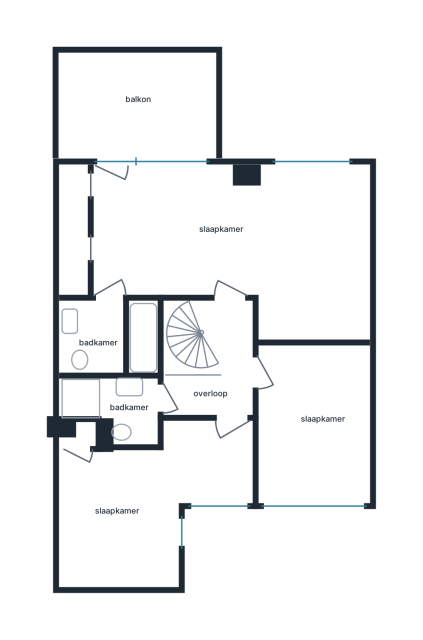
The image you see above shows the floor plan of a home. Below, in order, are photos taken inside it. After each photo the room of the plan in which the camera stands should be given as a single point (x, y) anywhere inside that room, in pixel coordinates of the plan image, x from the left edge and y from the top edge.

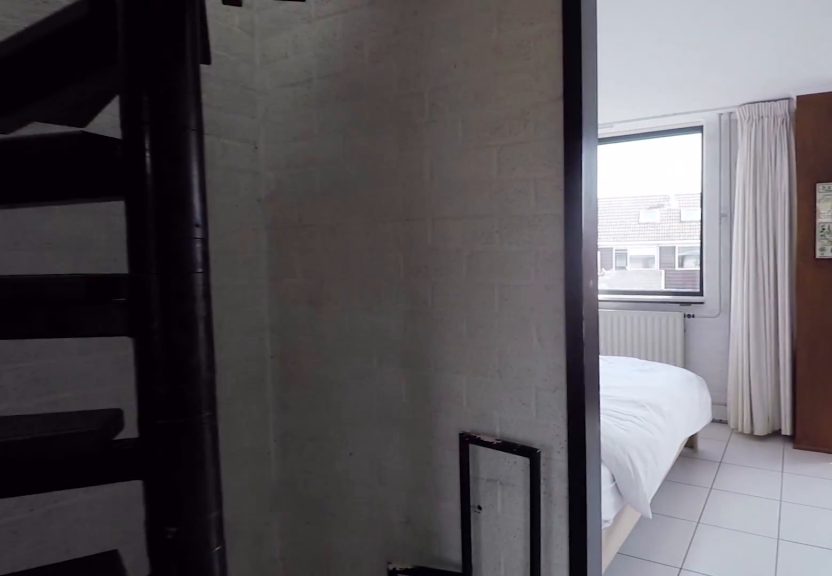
(216, 365)
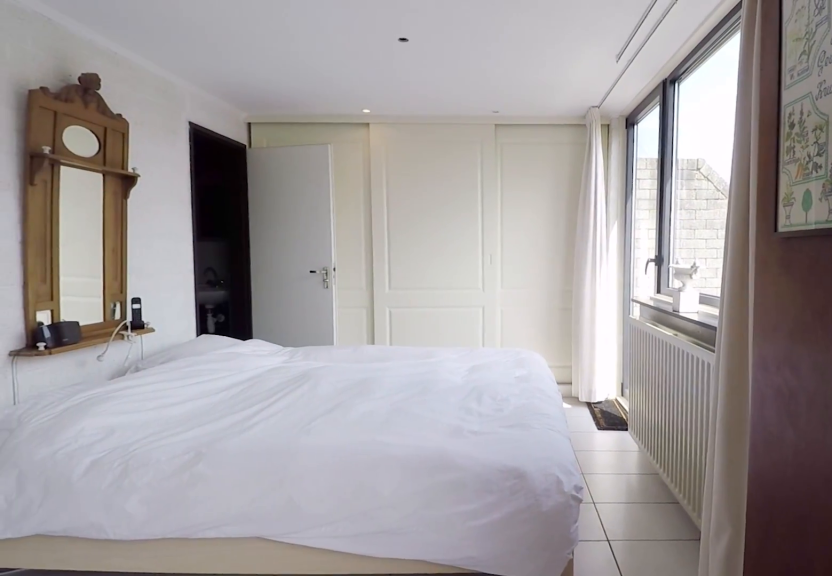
(240, 247)
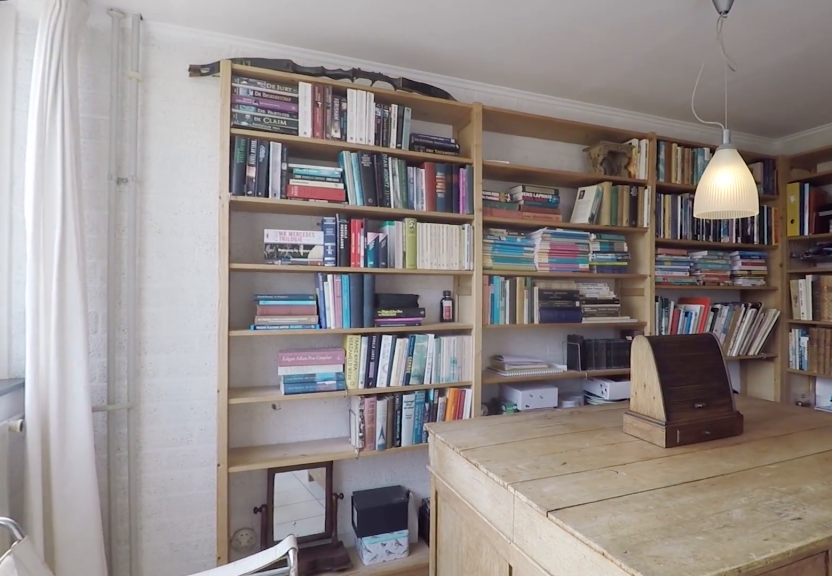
(240, 247)
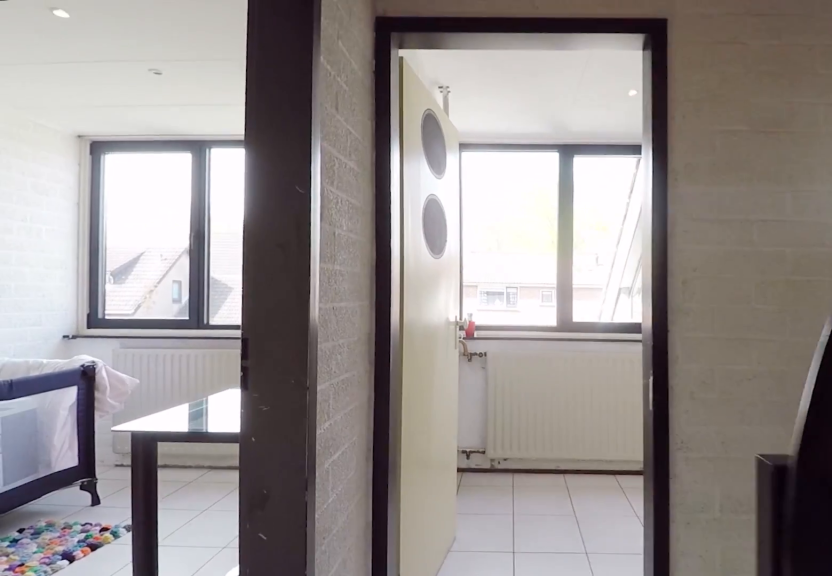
(216, 365)
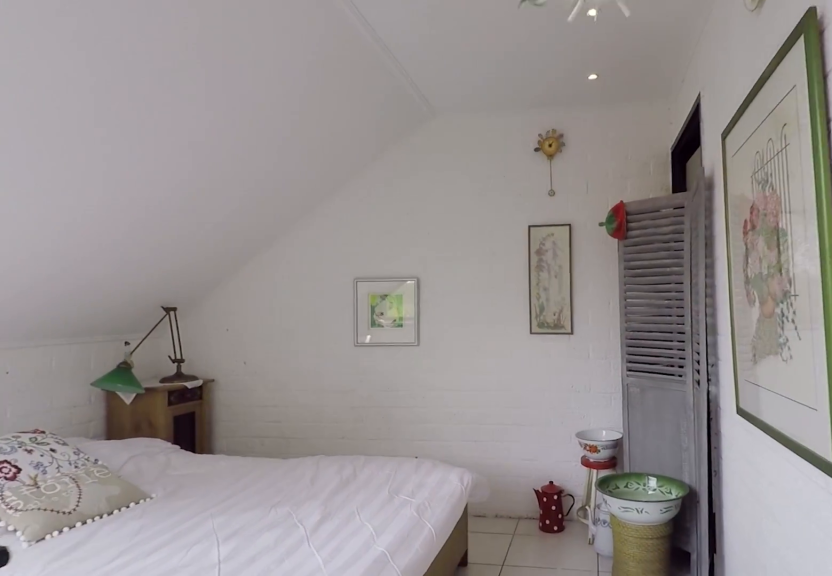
(151, 488)
